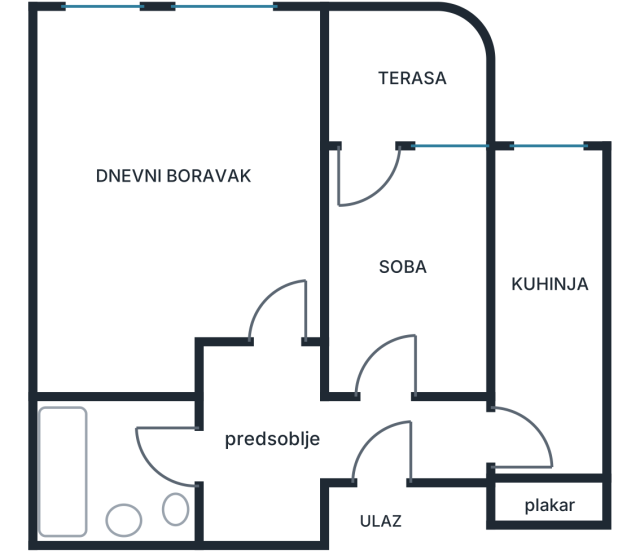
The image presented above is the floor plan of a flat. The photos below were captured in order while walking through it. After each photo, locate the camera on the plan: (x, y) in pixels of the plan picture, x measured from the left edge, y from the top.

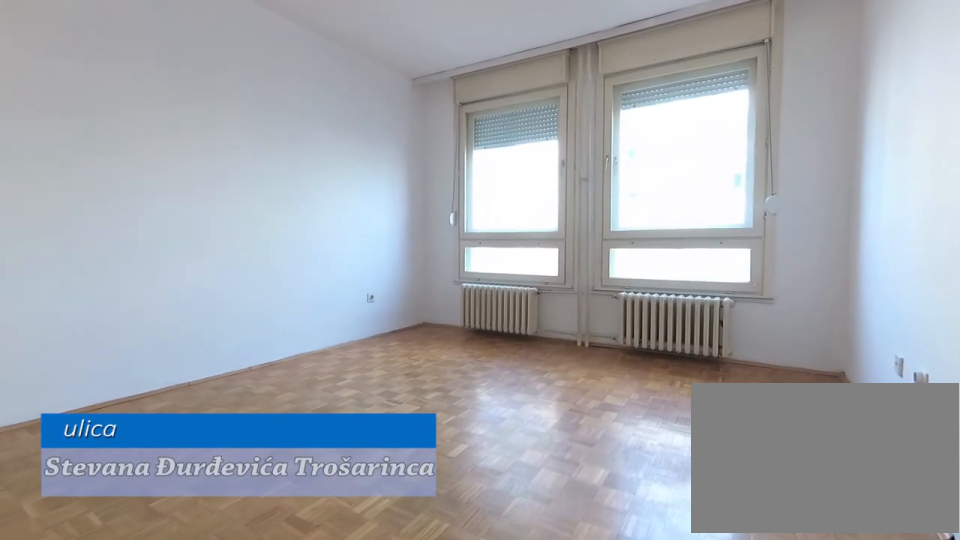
(277, 316)
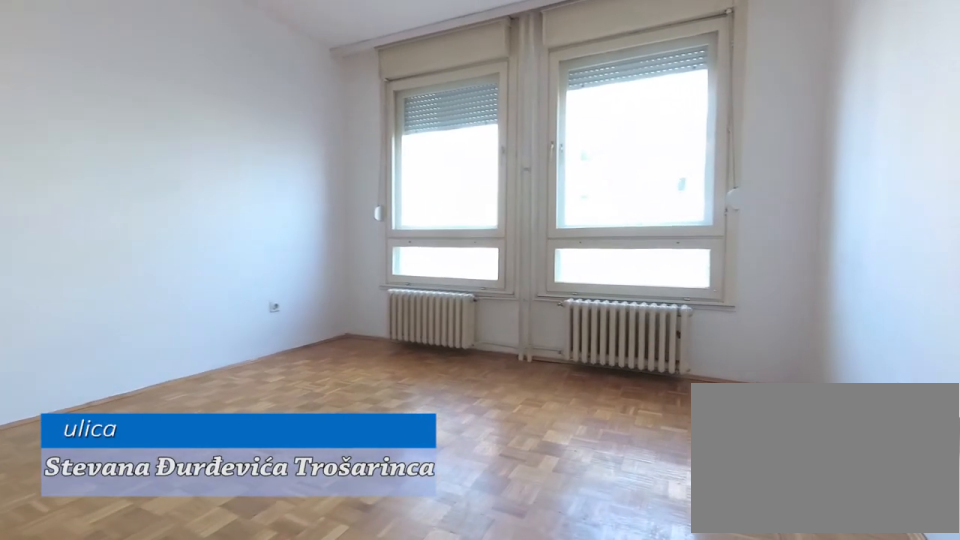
(274, 287)
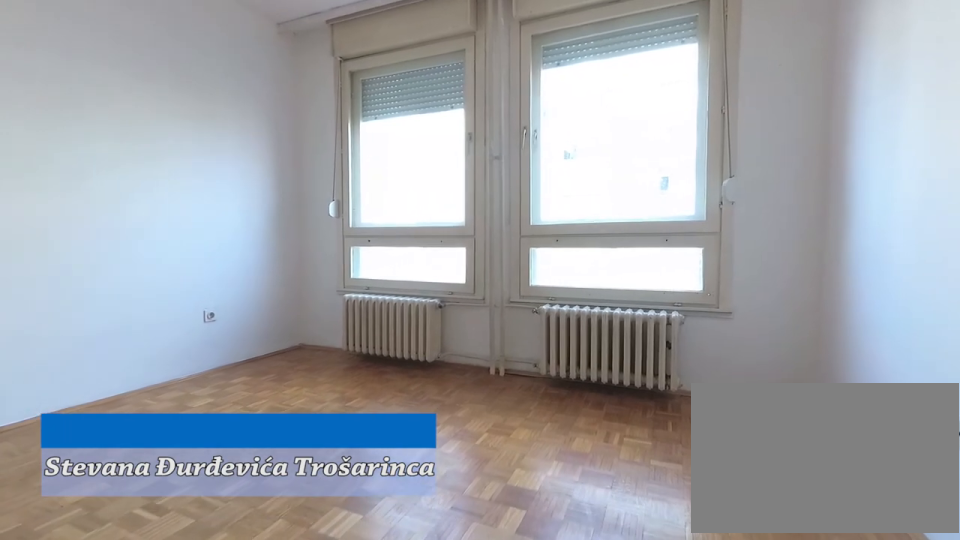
(269, 244)
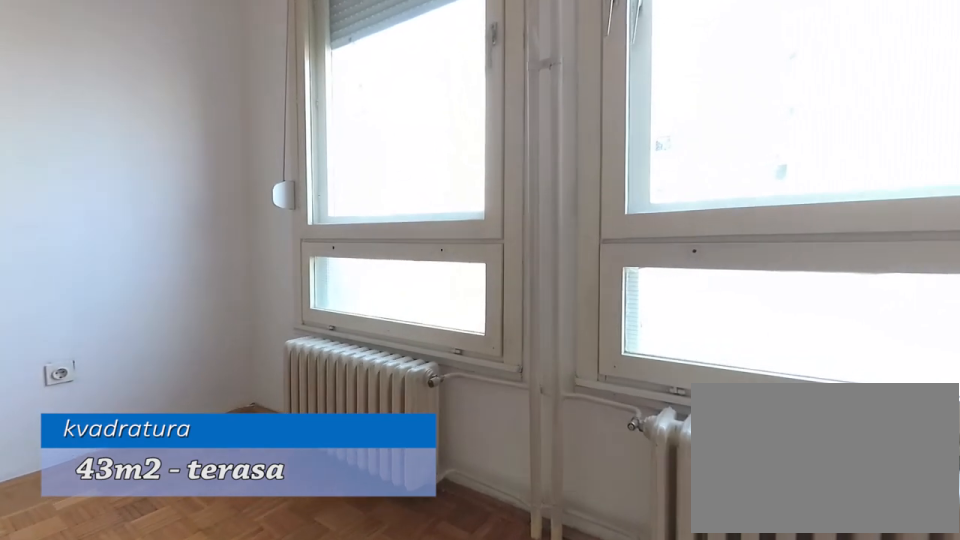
(232, 96)
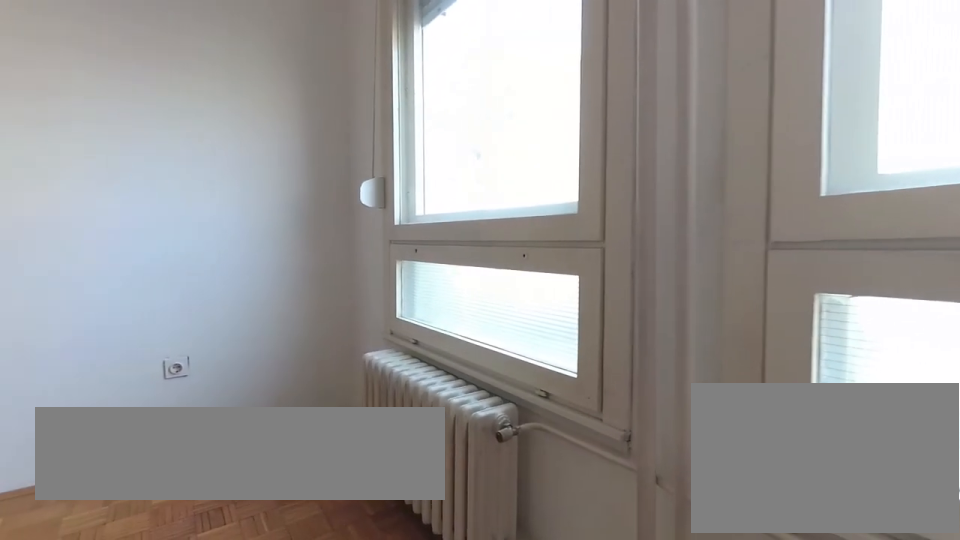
(209, 77)
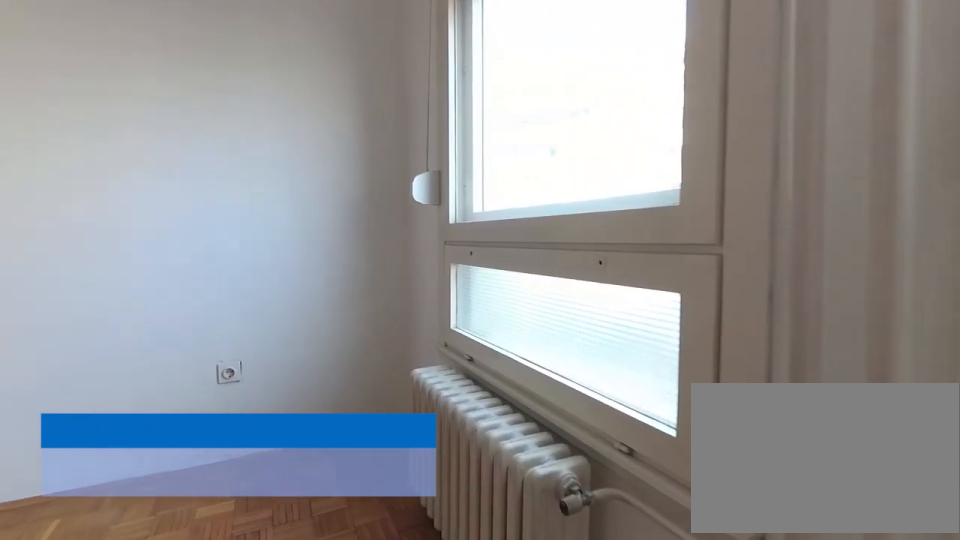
(192, 72)
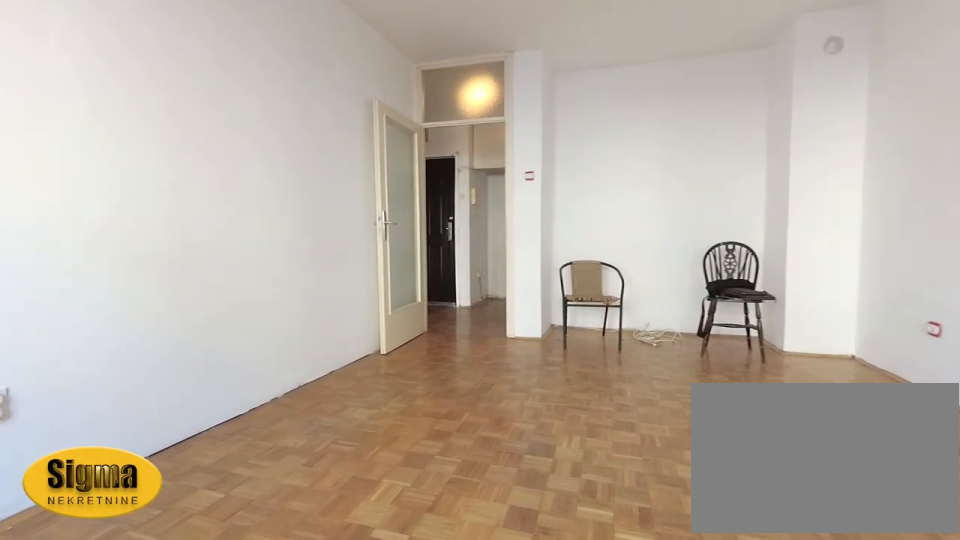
(174, 55)
